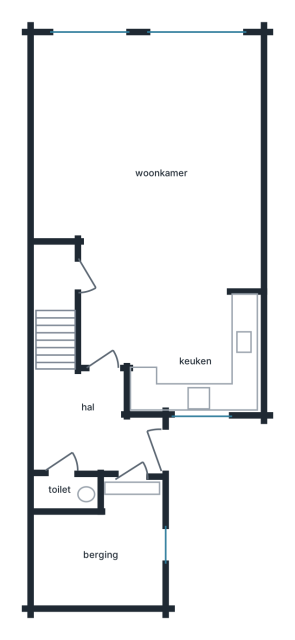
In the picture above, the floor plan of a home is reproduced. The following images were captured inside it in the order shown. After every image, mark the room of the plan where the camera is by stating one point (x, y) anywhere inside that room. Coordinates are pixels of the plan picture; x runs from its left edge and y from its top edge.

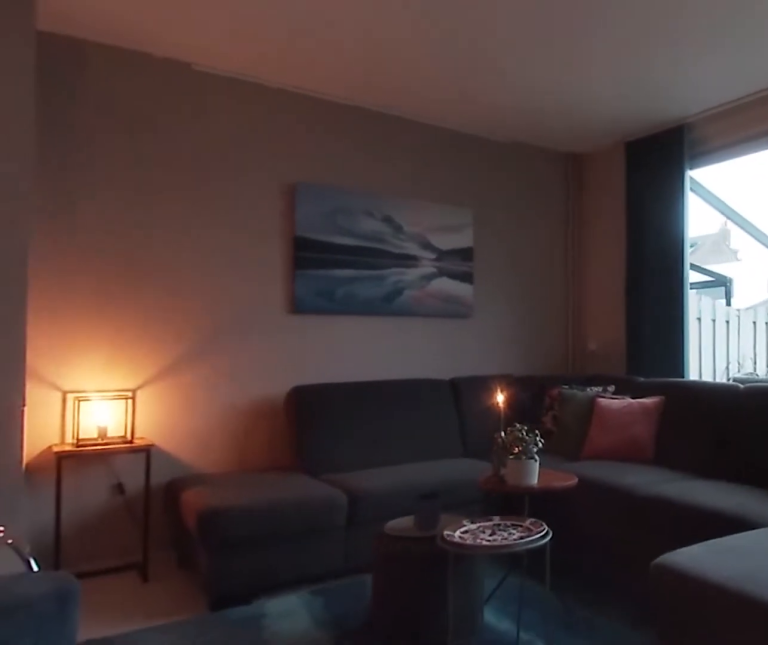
(104, 122)
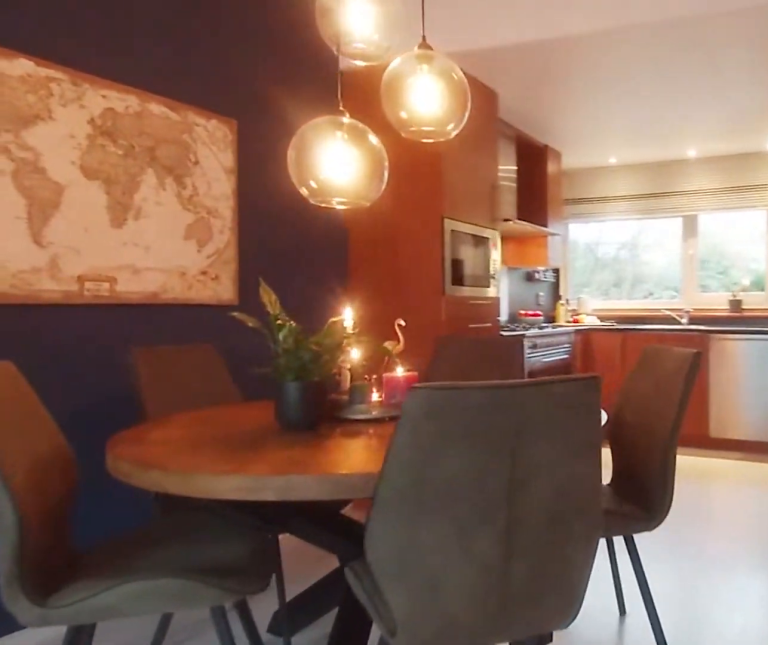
(104, 122)
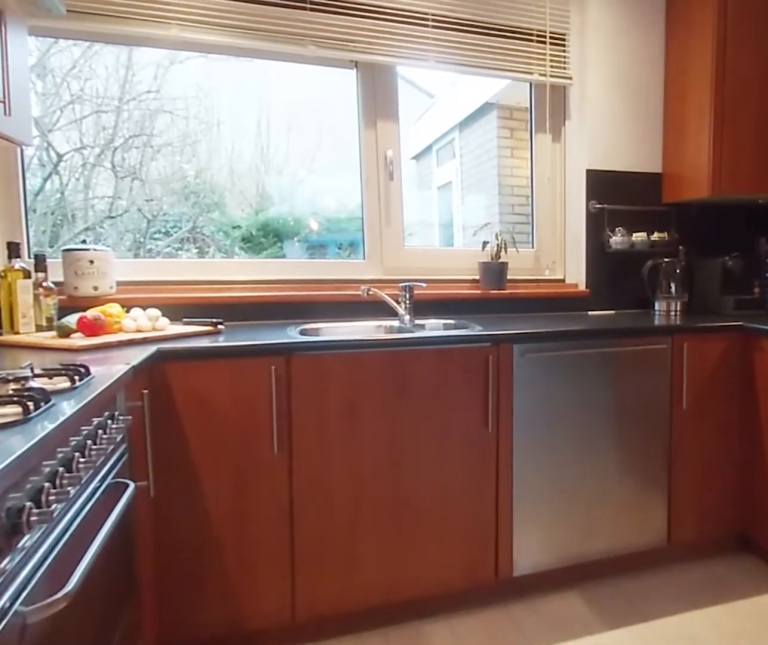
(196, 364)
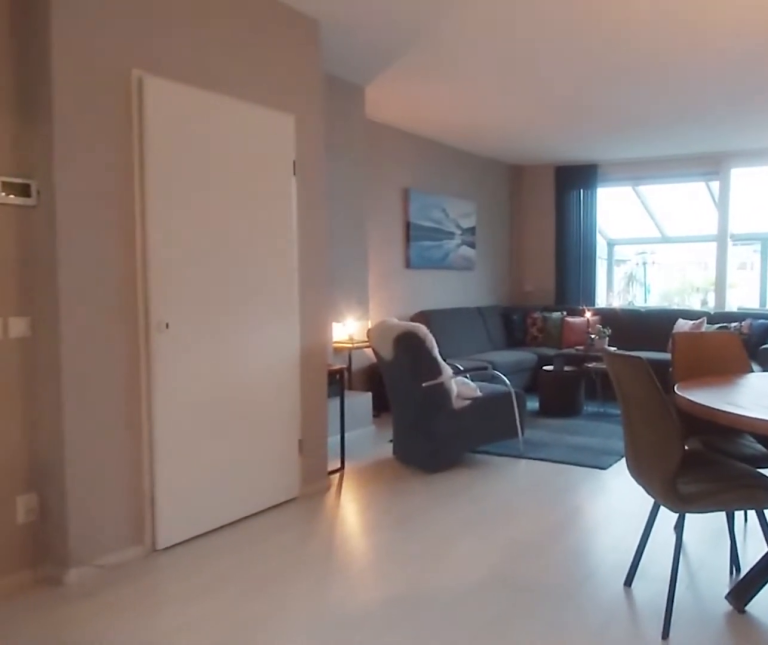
(102, 127)
